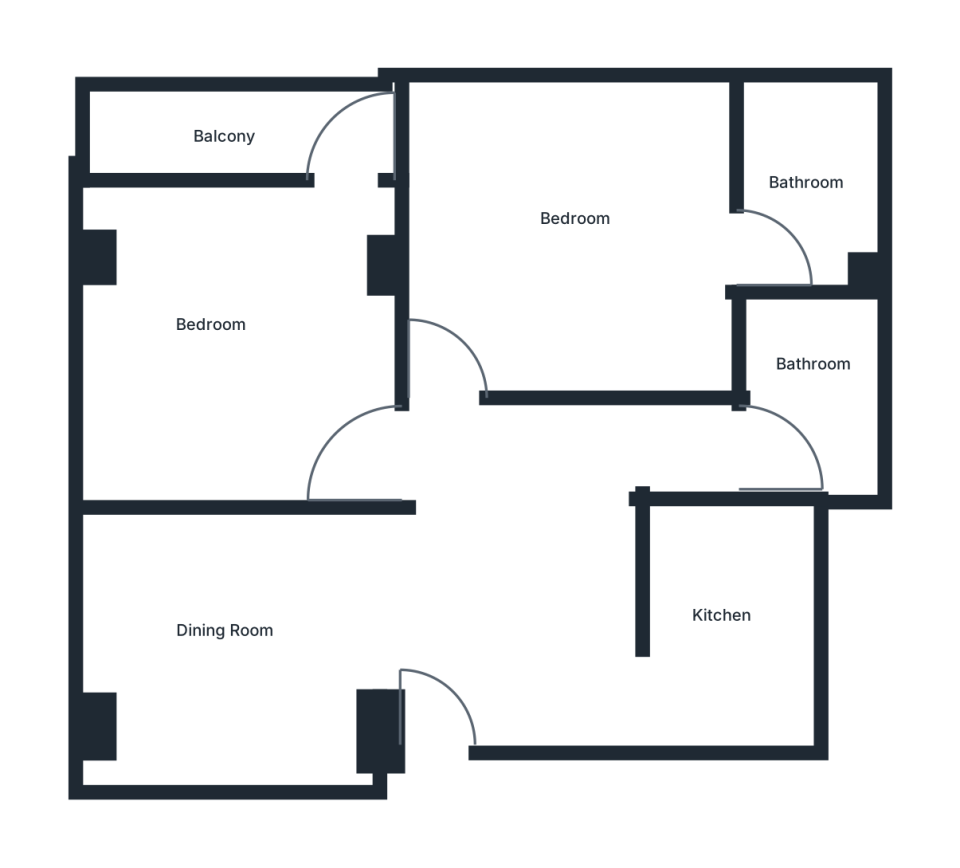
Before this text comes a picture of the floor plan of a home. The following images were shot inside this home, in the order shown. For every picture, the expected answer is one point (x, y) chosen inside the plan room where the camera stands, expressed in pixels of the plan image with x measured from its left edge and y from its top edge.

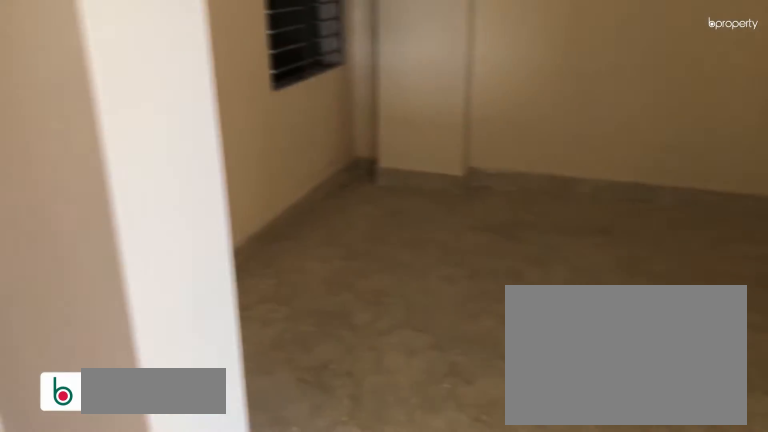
(357, 610)
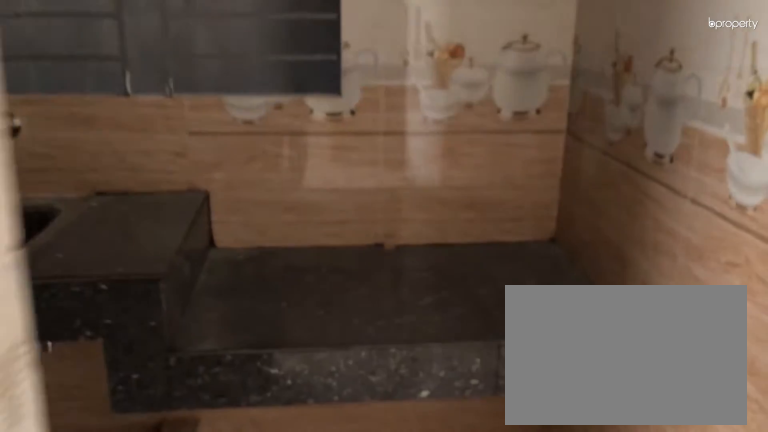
(734, 638)
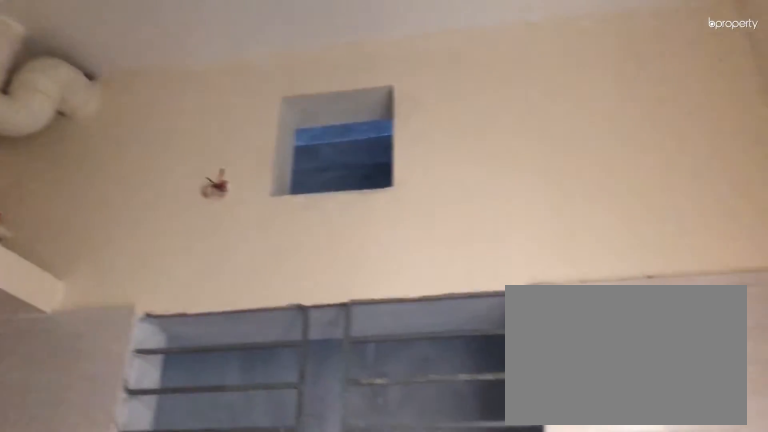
(734, 638)
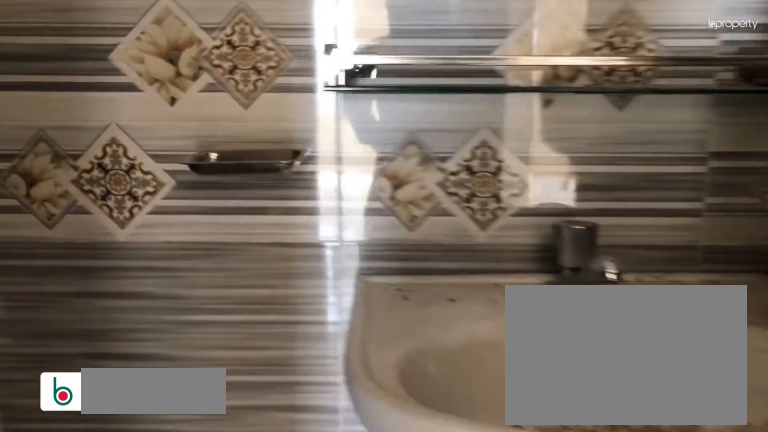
(802, 442)
